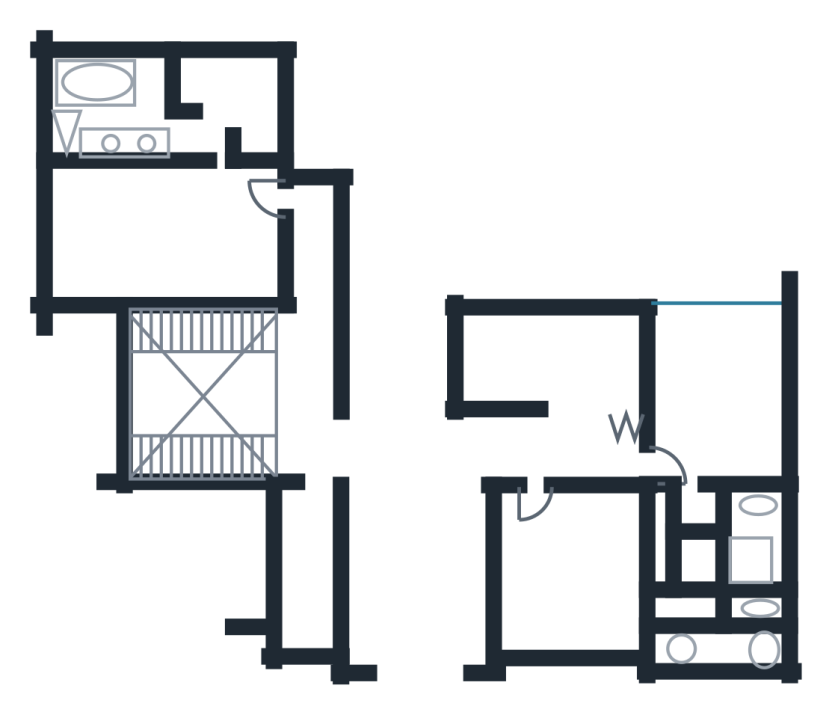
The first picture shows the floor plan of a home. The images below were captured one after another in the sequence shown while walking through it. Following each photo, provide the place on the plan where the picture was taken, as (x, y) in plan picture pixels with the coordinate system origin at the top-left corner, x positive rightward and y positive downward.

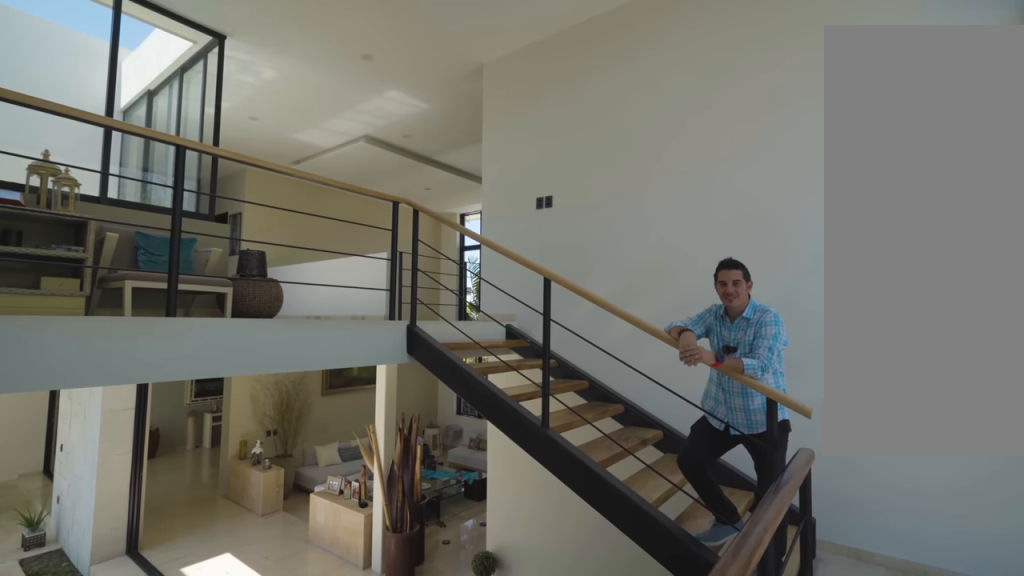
(152, 373)
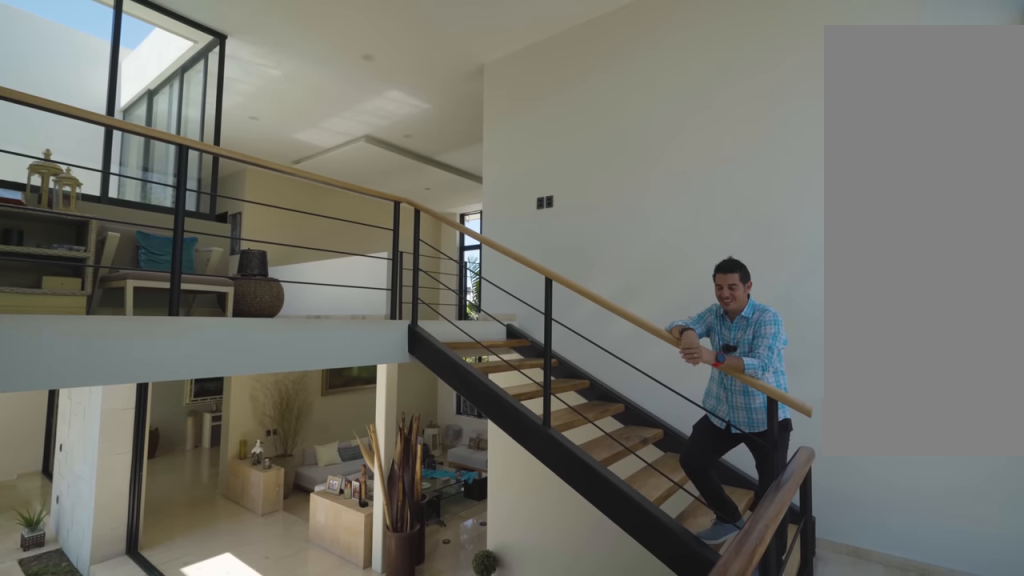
(152, 373)
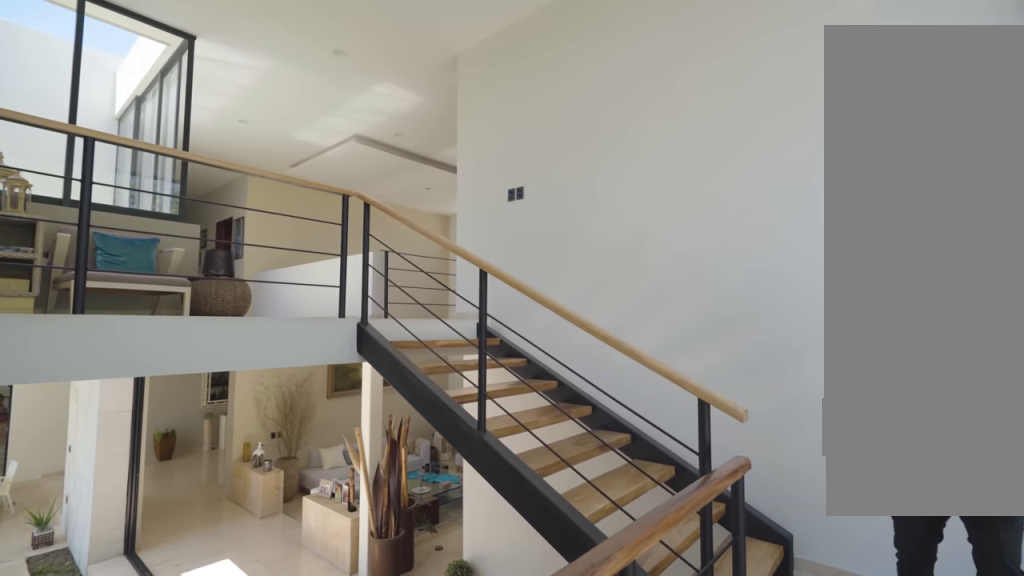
(151, 342)
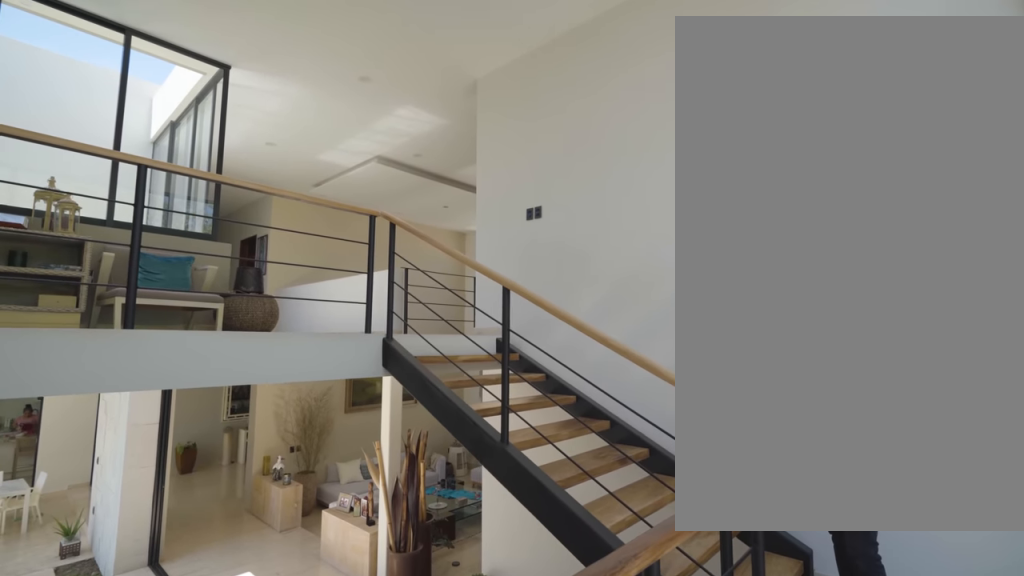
(150, 332)
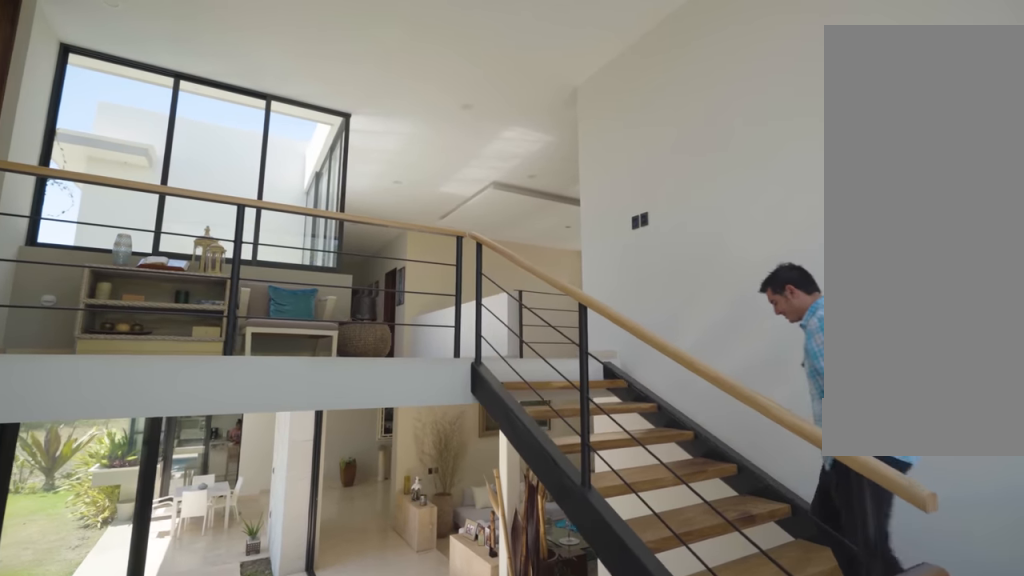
(150, 332)
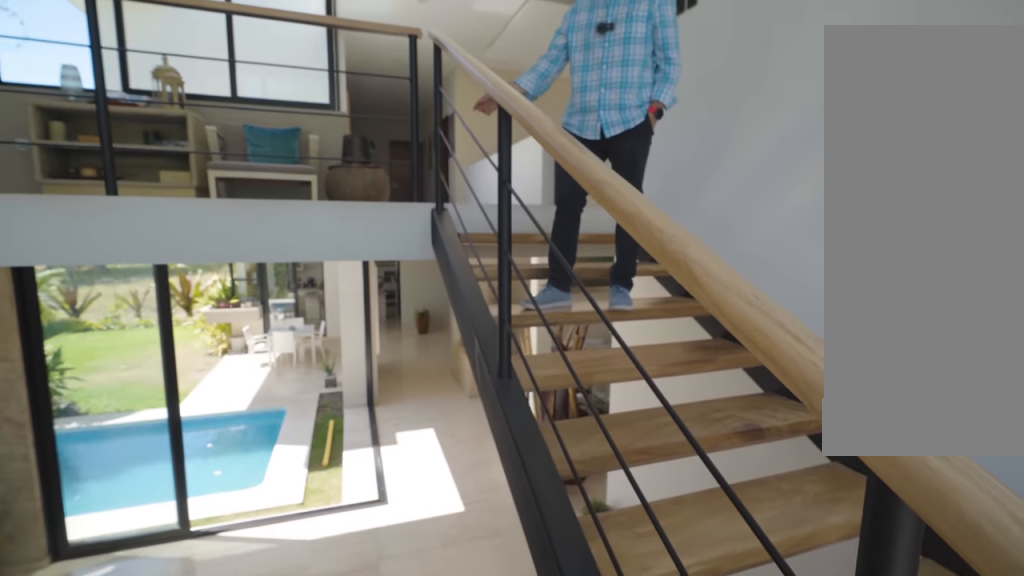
(152, 461)
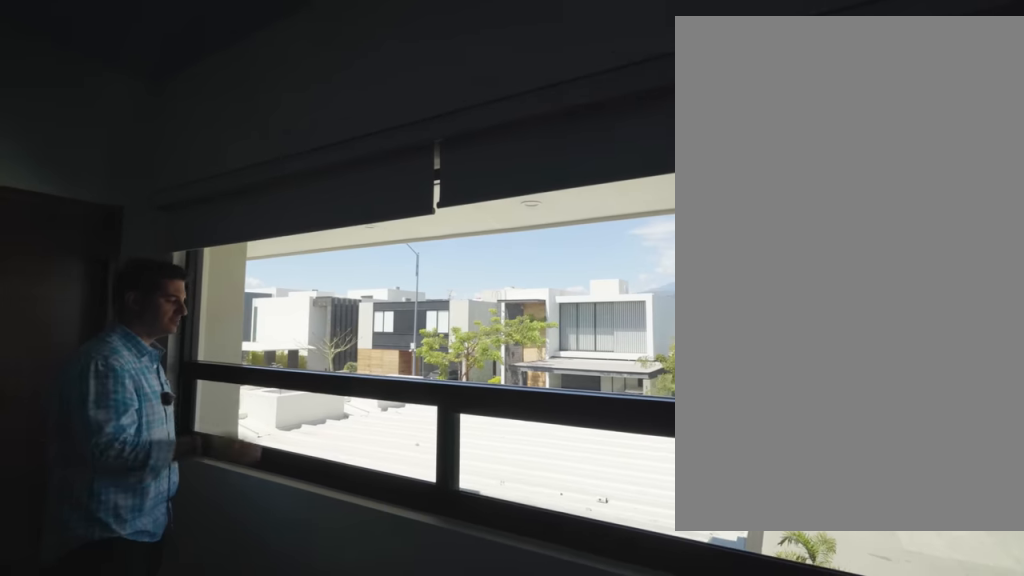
(571, 635)
